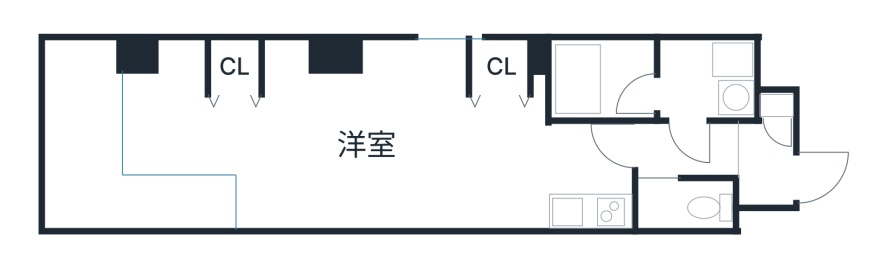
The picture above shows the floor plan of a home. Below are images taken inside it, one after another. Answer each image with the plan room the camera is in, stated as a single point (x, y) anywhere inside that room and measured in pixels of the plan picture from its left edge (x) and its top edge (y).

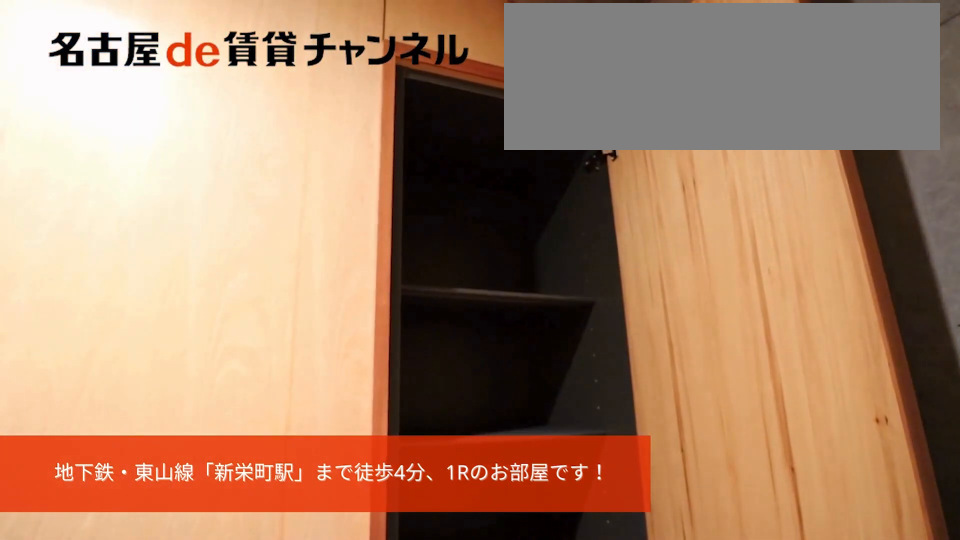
(776, 101)
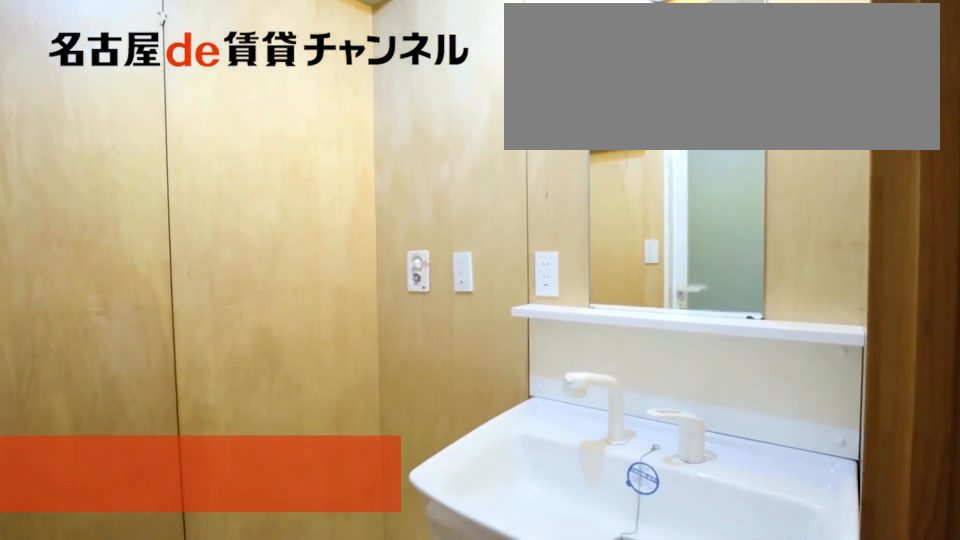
(707, 81)
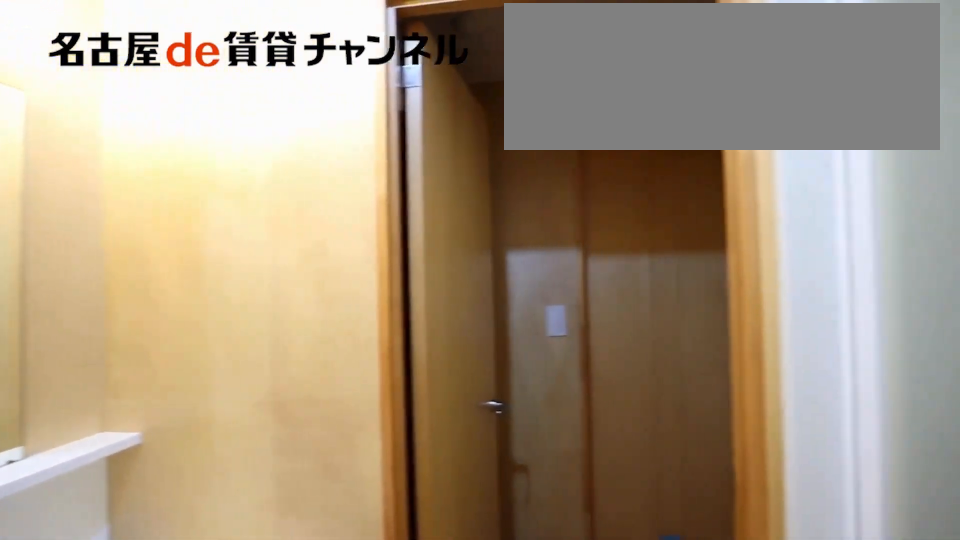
(707, 81)
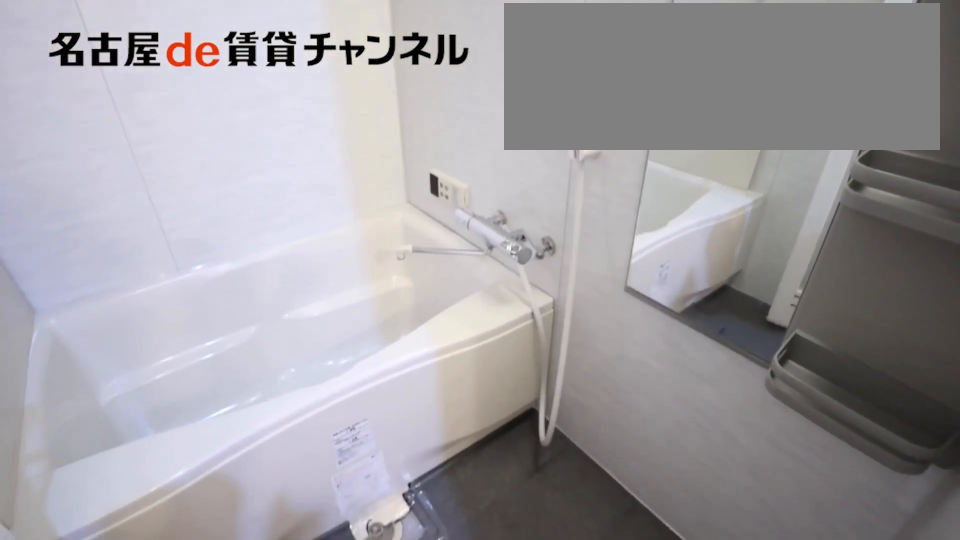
(603, 80)
